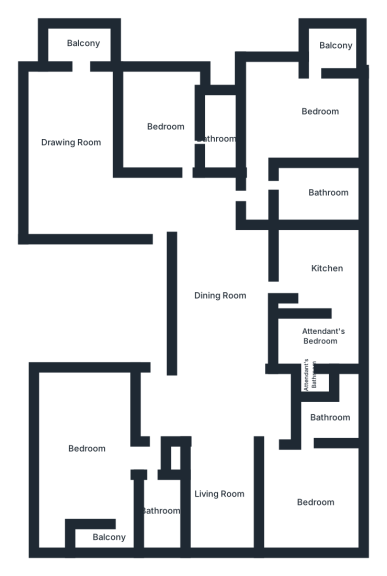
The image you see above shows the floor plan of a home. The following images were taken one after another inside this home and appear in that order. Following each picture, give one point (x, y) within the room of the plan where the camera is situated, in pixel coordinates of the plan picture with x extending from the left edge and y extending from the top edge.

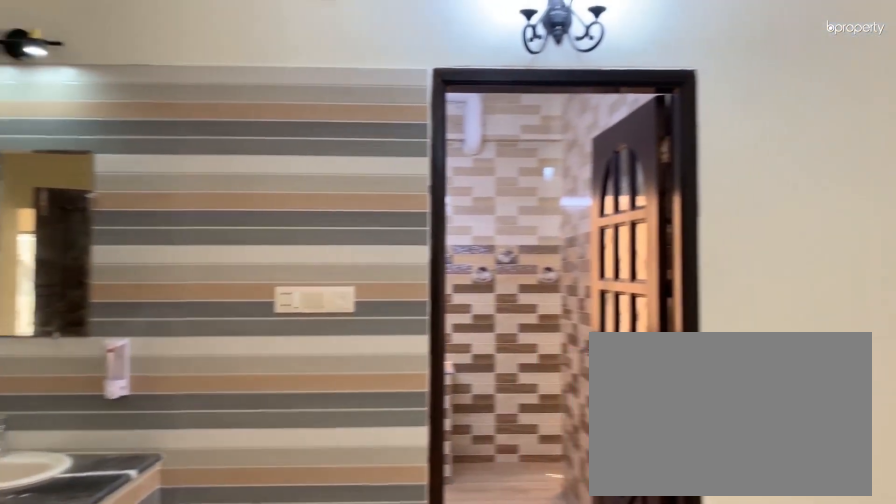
(220, 304)
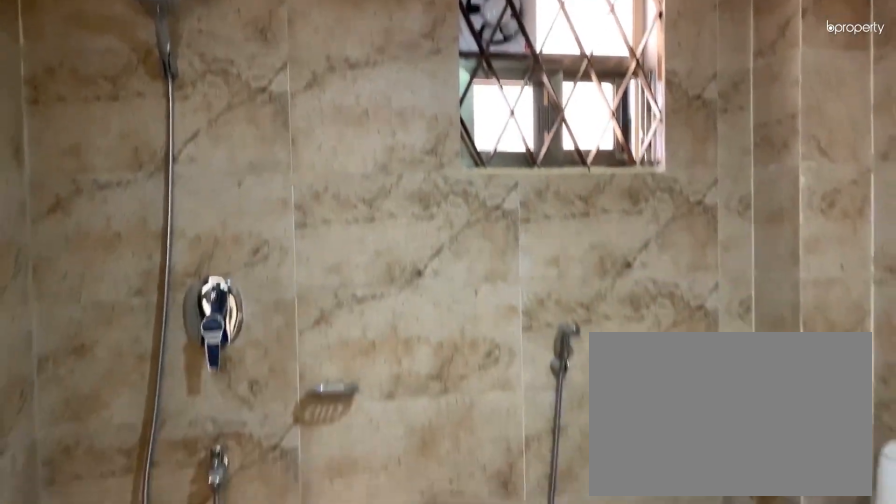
(311, 181)
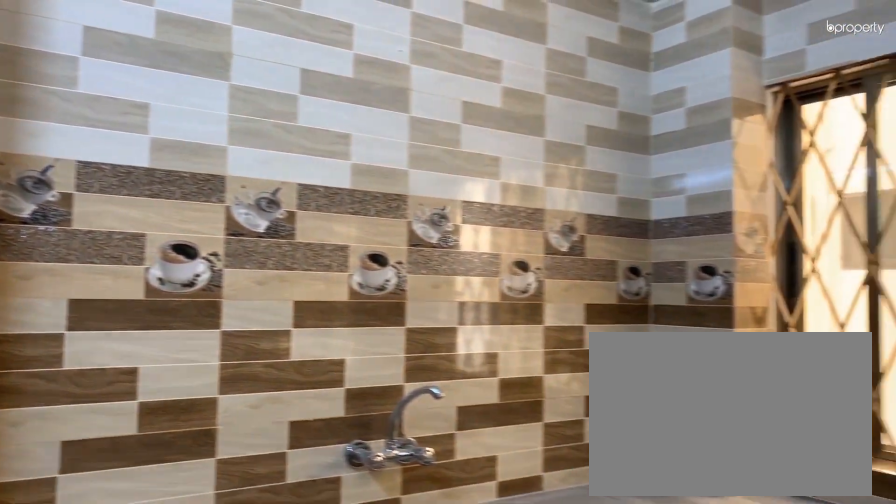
(302, 283)
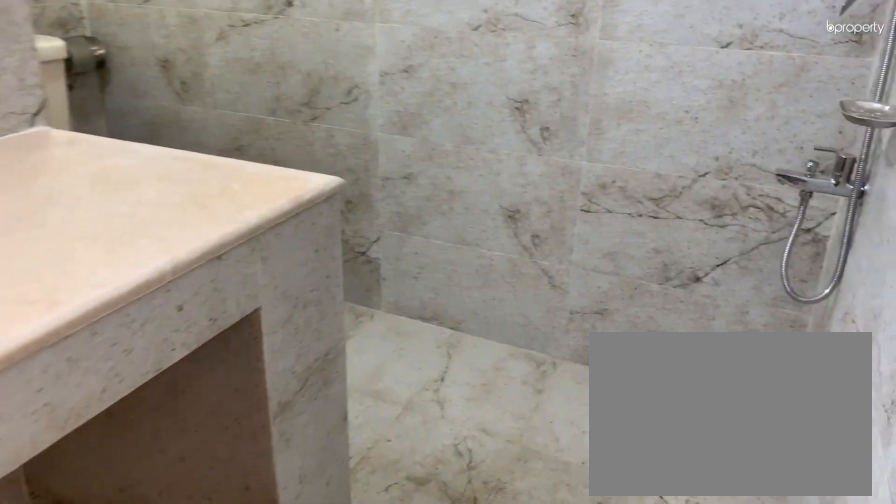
(329, 417)
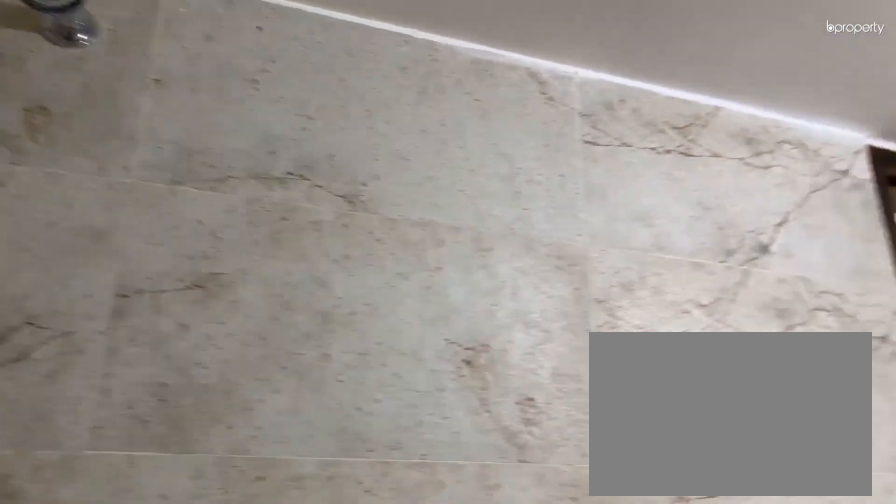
(329, 417)
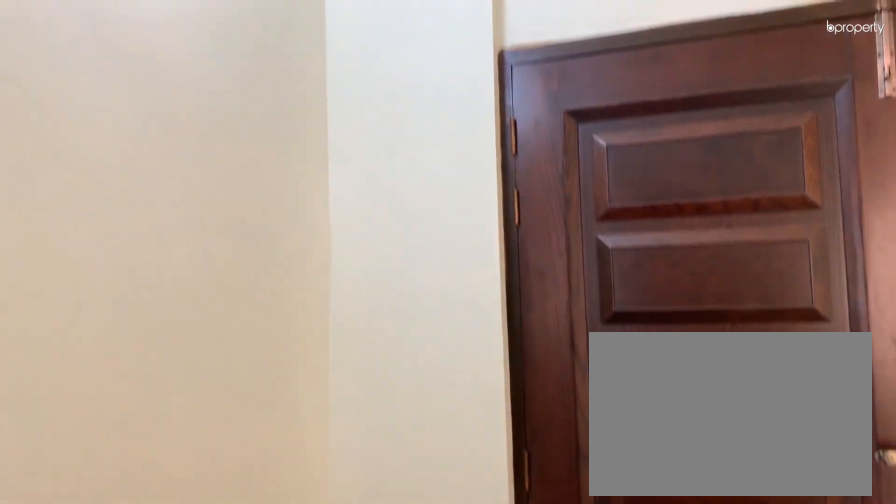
(215, 498)
